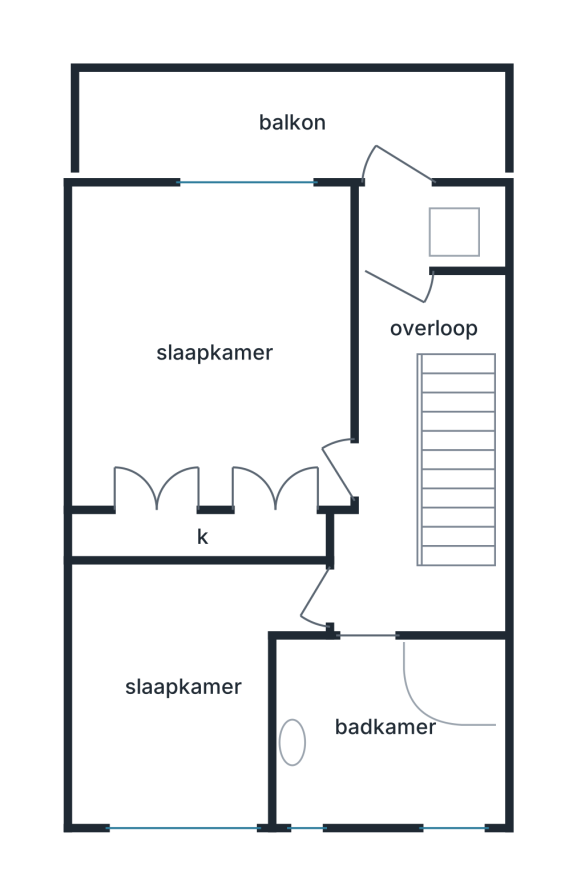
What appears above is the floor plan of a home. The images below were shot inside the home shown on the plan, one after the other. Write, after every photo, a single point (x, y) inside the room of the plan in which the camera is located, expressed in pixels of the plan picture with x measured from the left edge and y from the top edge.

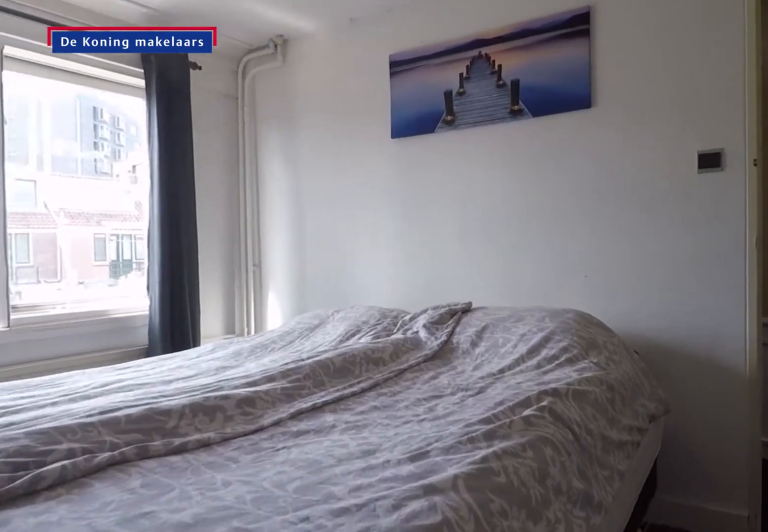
(216, 350)
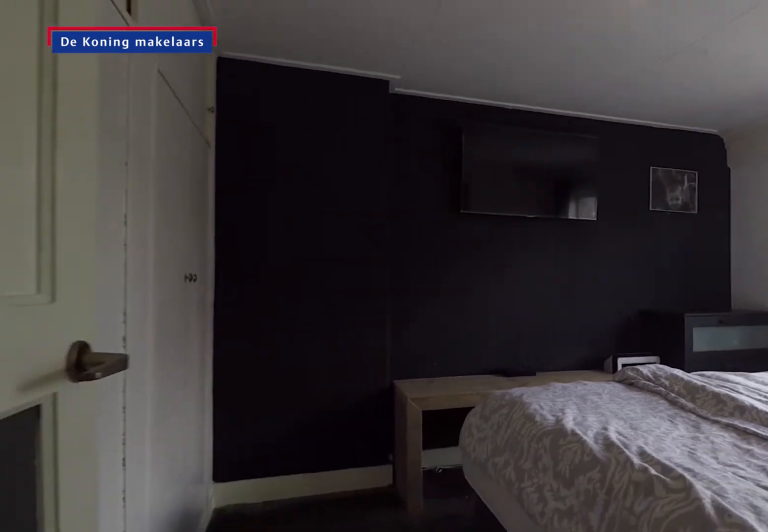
(216, 350)
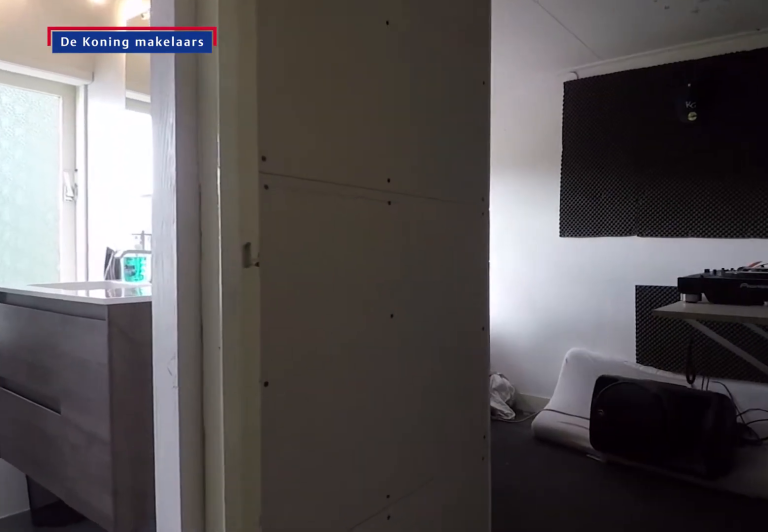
(405, 461)
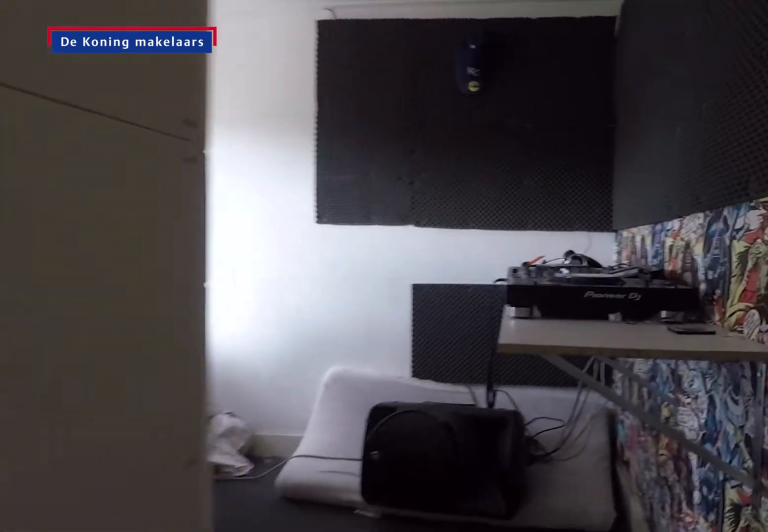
(183, 683)
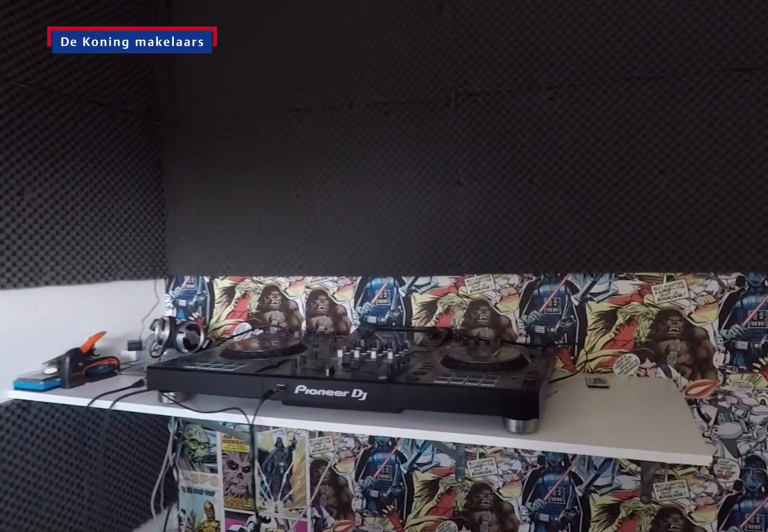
(183, 683)
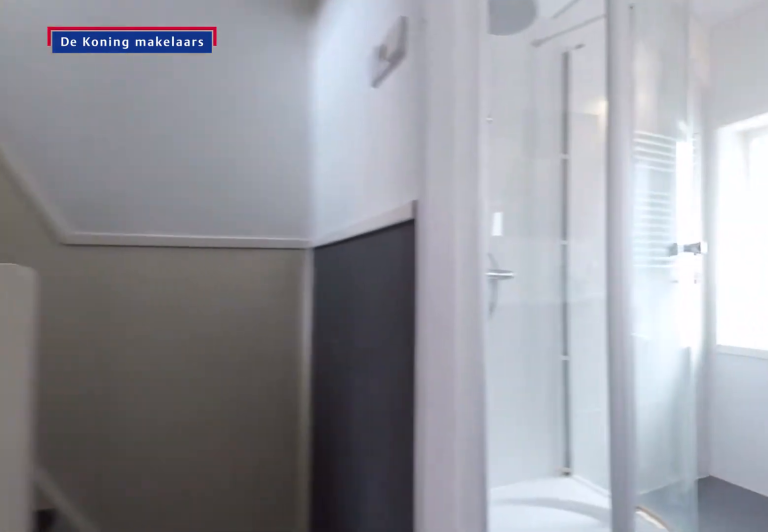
(406, 466)
